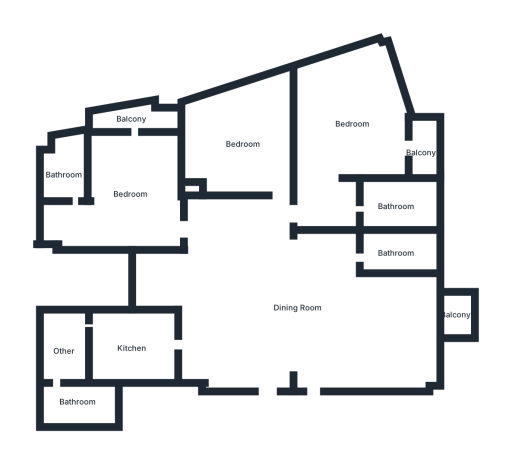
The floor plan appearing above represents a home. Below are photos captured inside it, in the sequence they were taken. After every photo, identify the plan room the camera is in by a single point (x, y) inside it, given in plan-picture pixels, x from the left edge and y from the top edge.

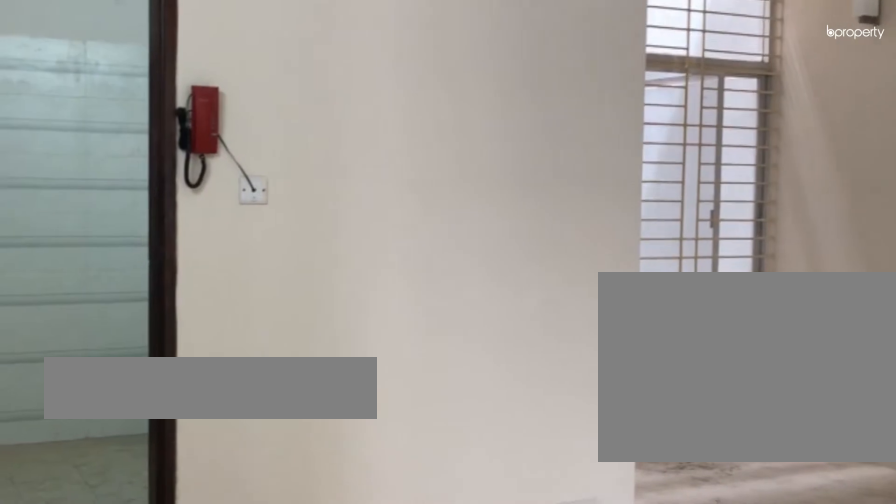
(296, 308)
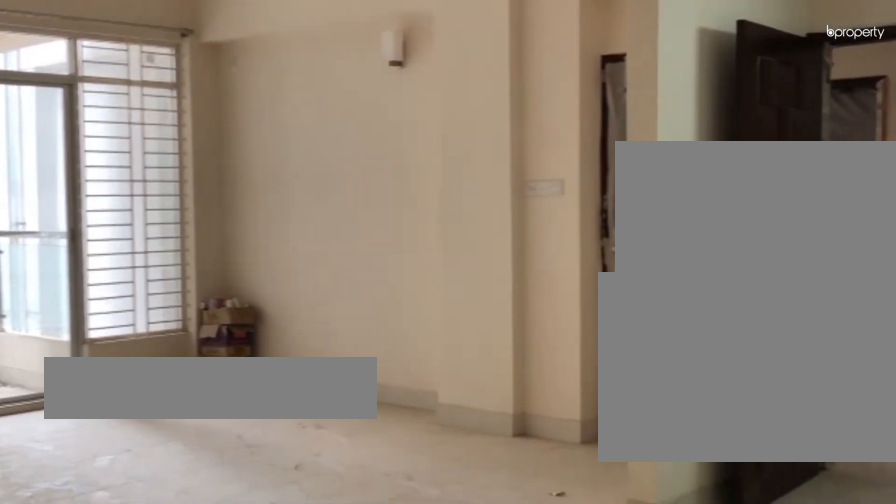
(296, 308)
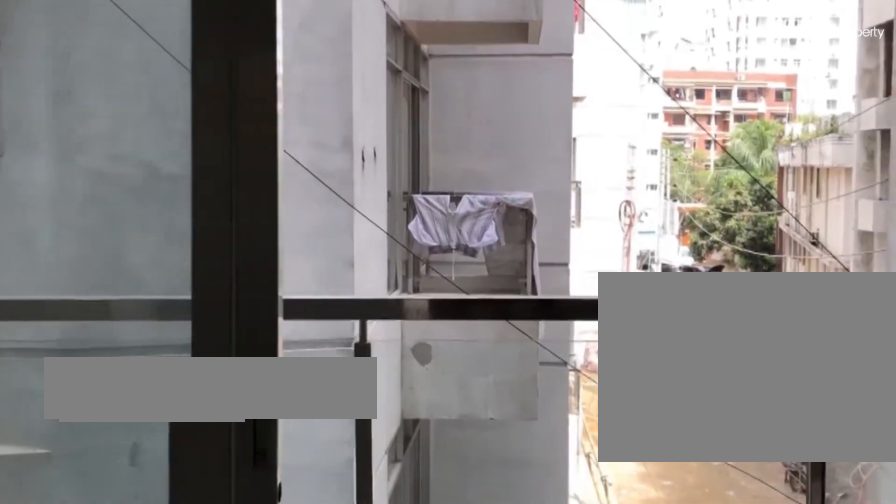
(455, 315)
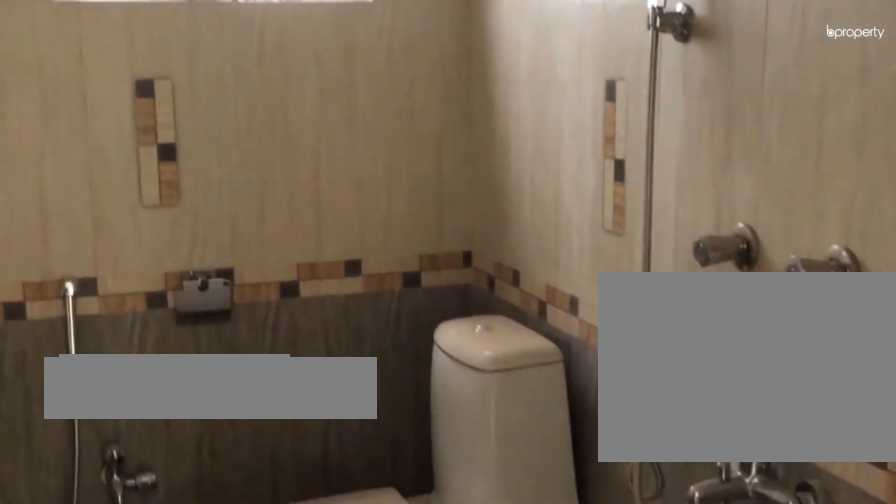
(394, 254)
